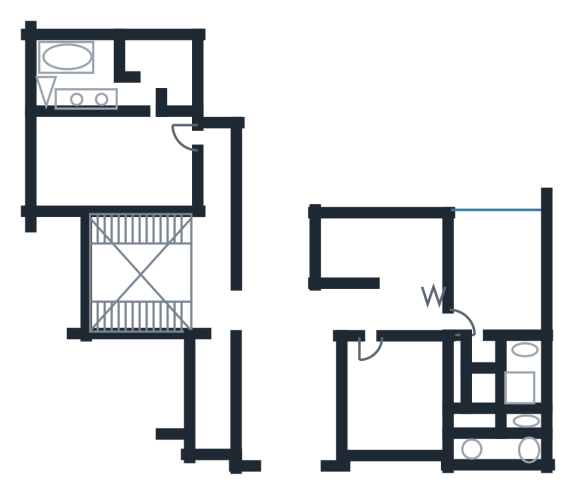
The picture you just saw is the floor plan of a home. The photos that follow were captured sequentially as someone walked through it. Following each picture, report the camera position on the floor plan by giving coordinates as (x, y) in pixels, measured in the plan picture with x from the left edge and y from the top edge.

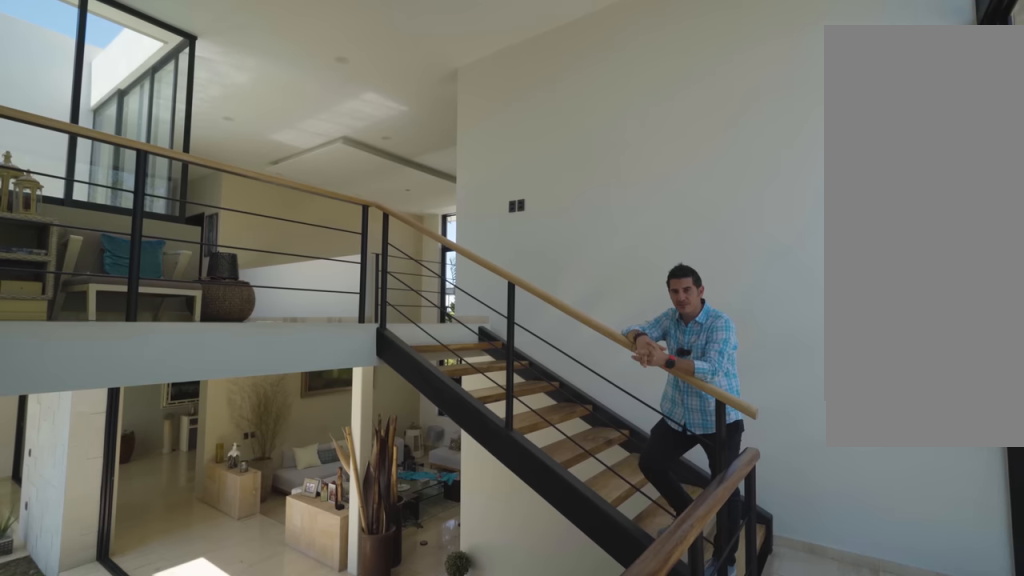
(104, 235)
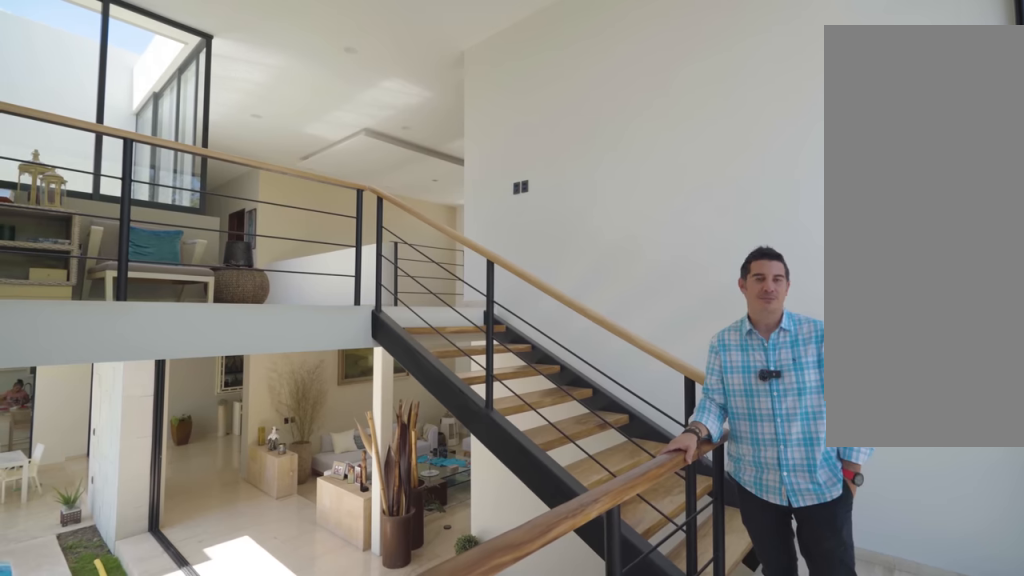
(104, 236)
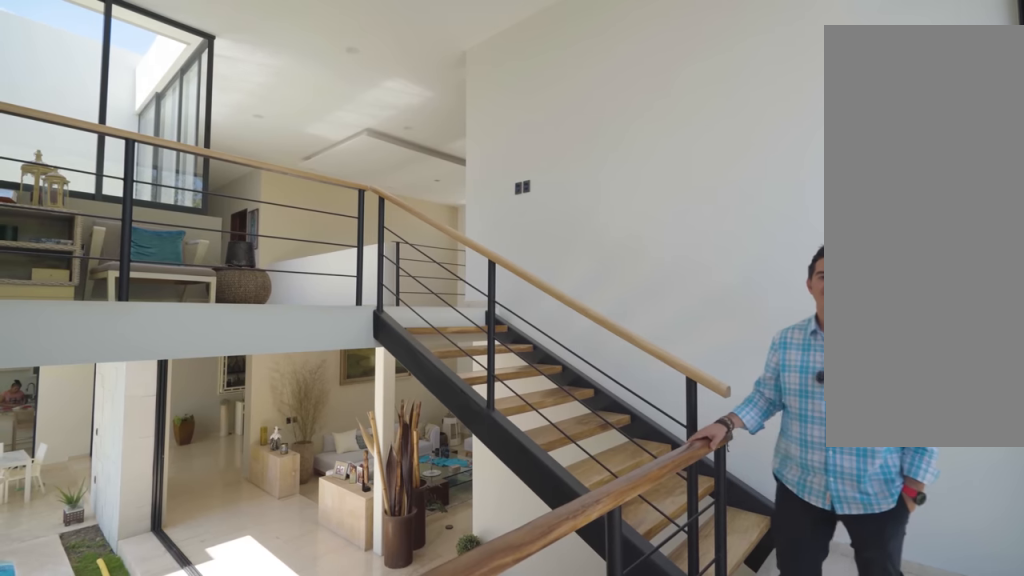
(104, 236)
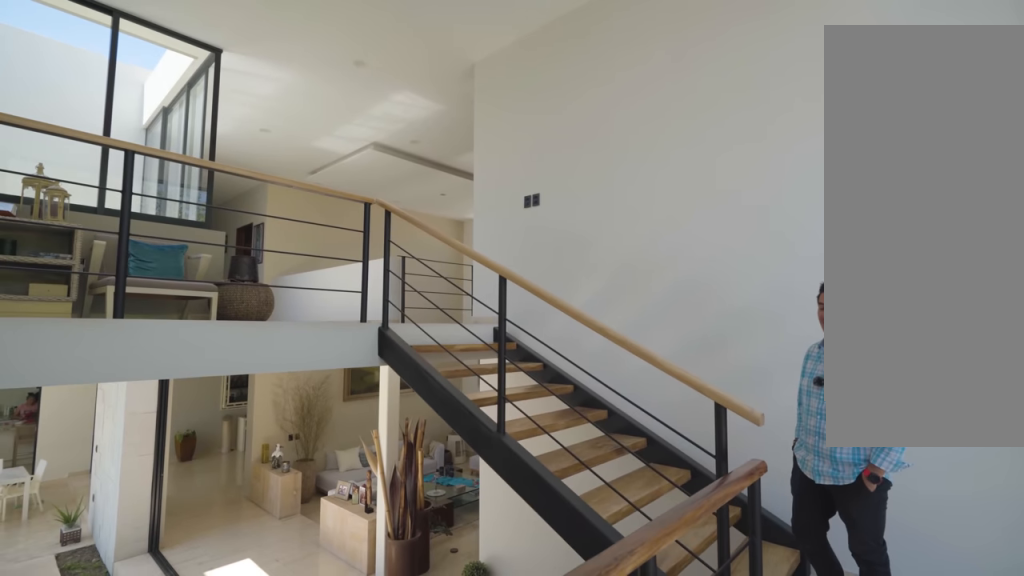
(104, 229)
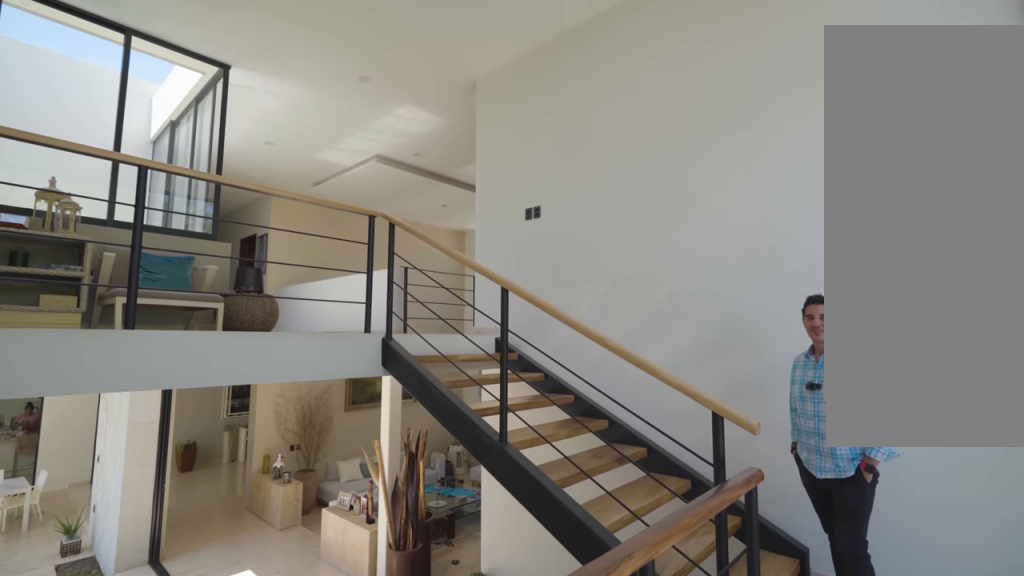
(104, 229)
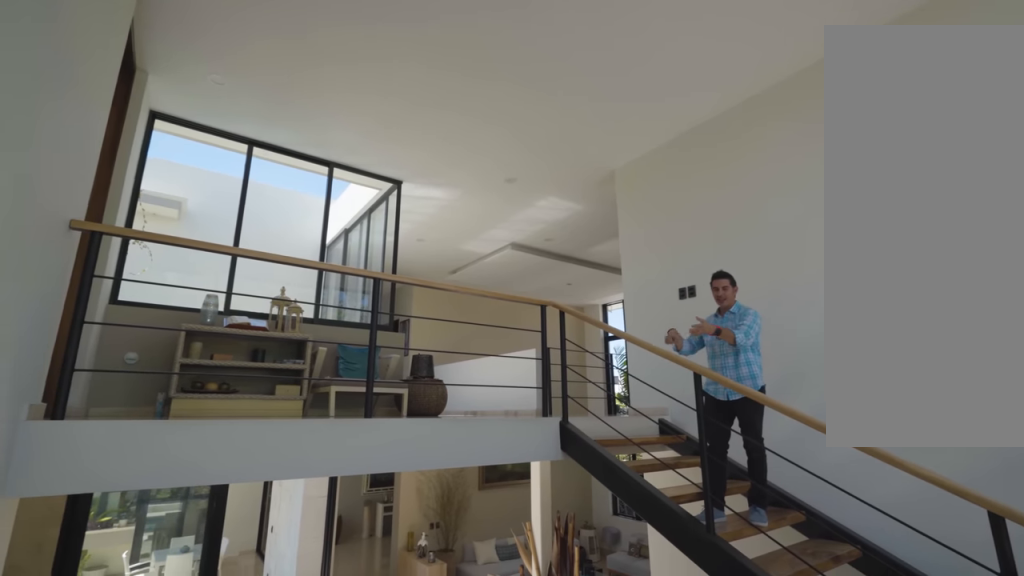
(101, 236)
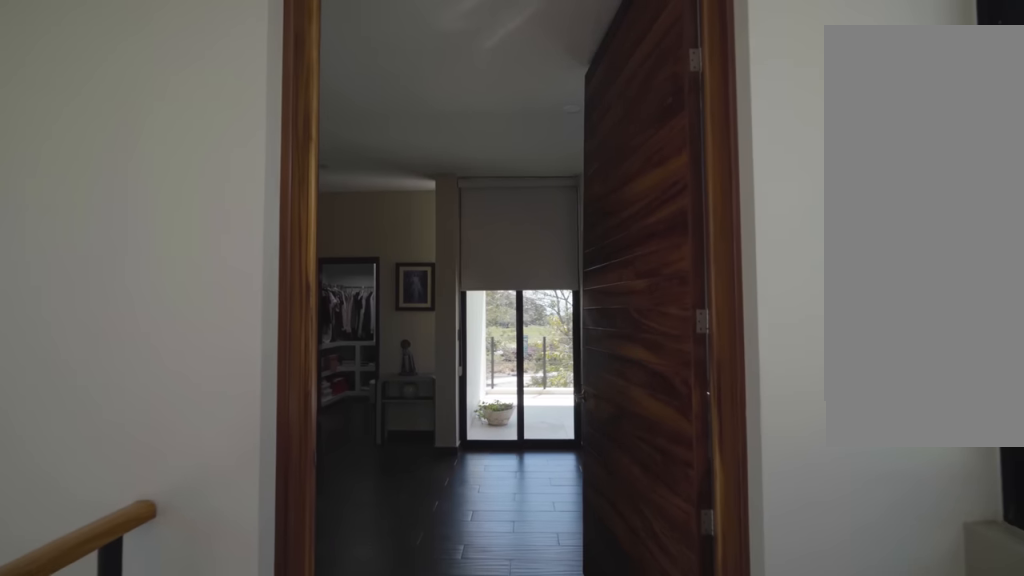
(213, 229)
